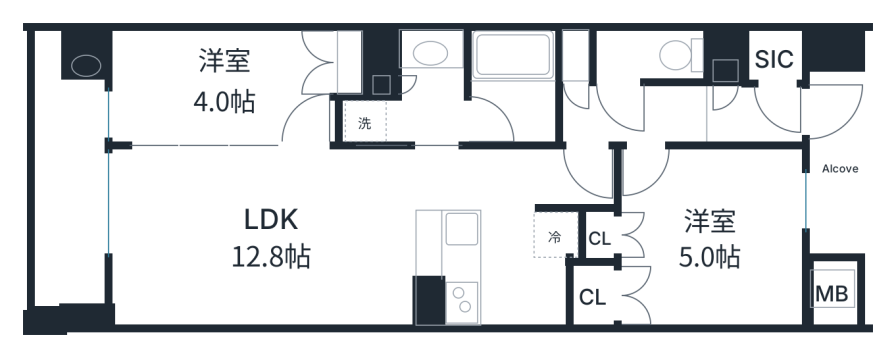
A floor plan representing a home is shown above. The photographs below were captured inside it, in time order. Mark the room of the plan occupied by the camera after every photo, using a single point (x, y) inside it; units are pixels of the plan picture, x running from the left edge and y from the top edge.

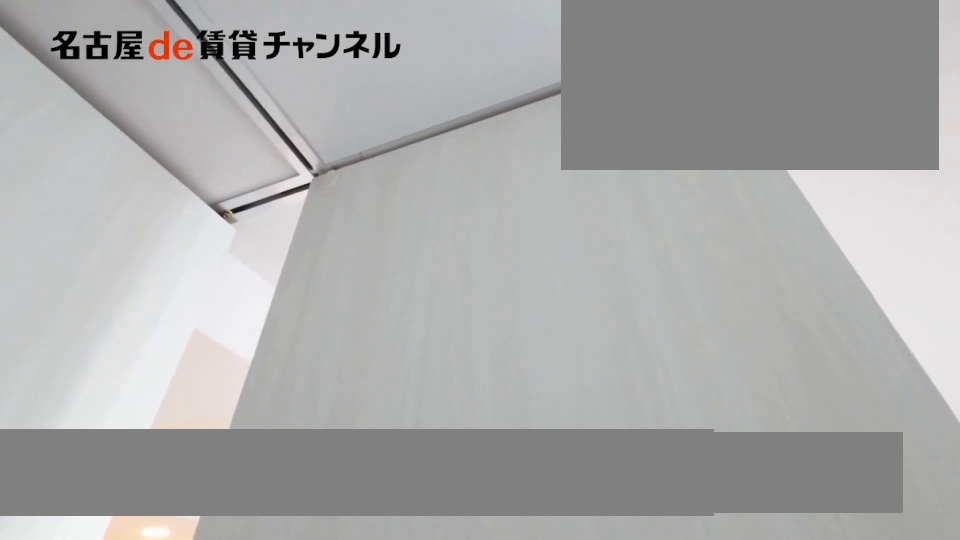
(219, 90)
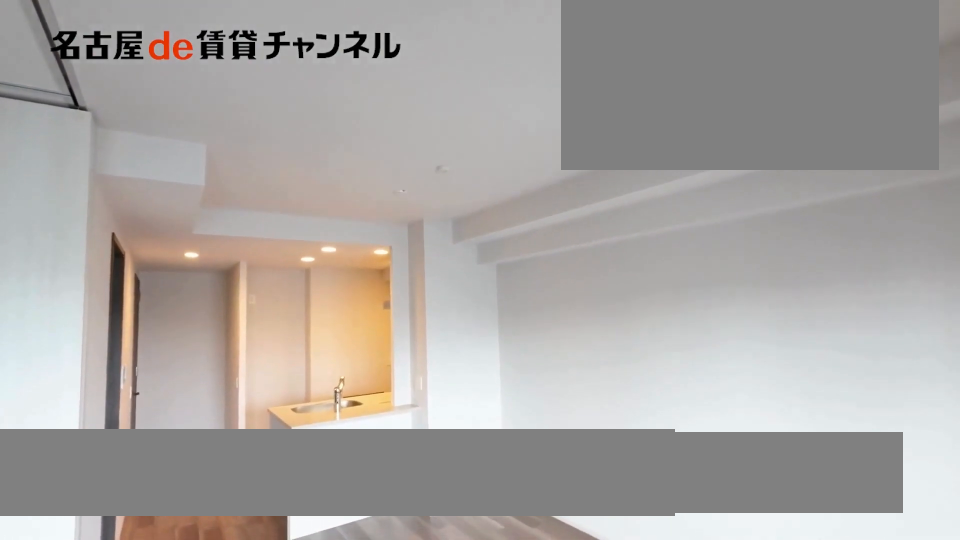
(258, 234)
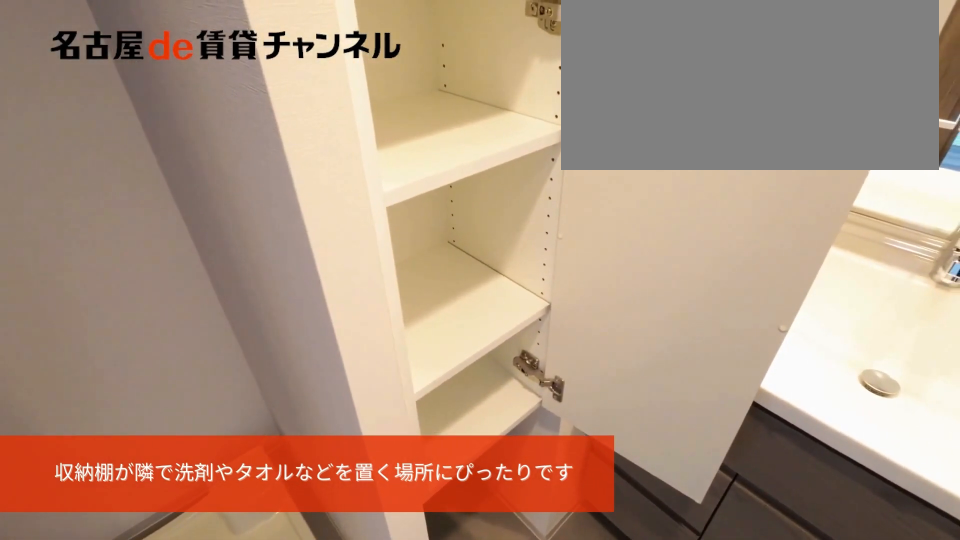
(406, 94)
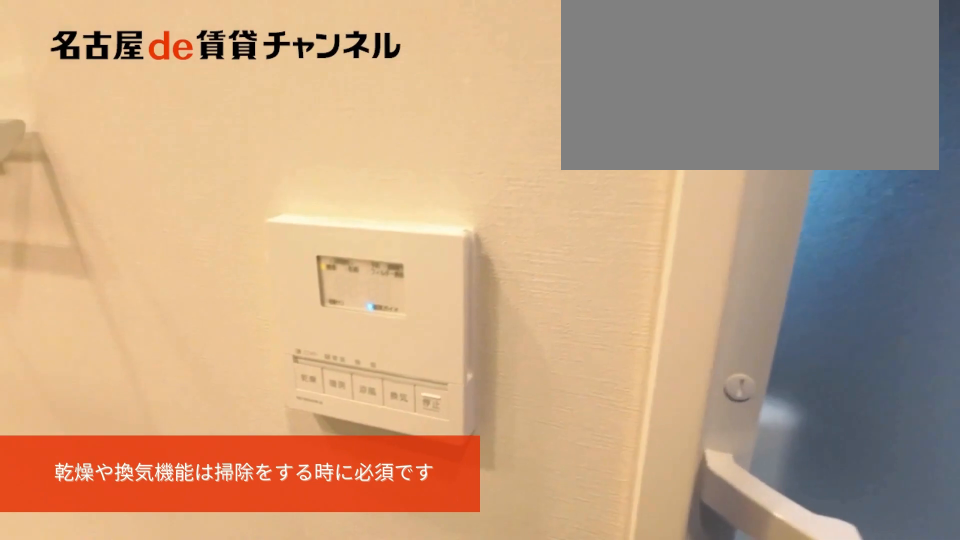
(406, 94)
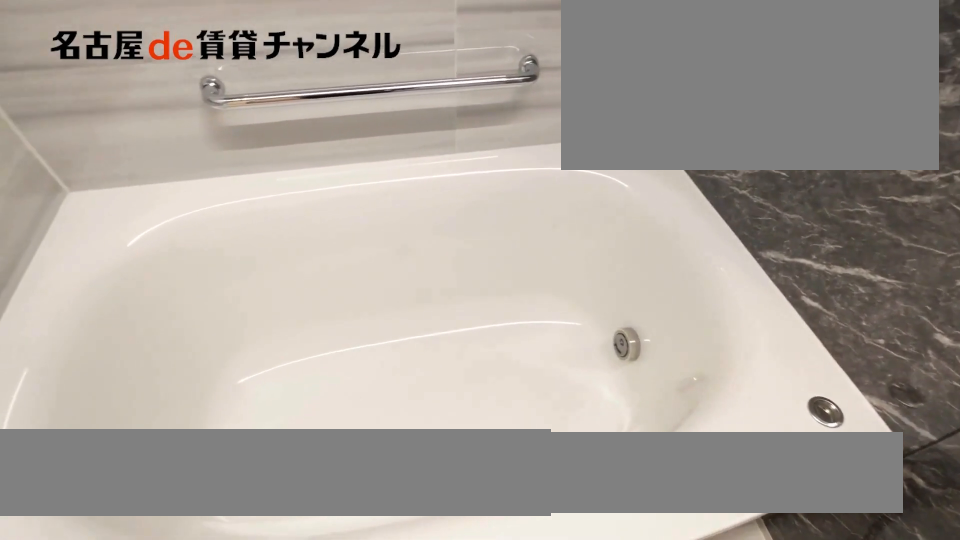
(511, 89)
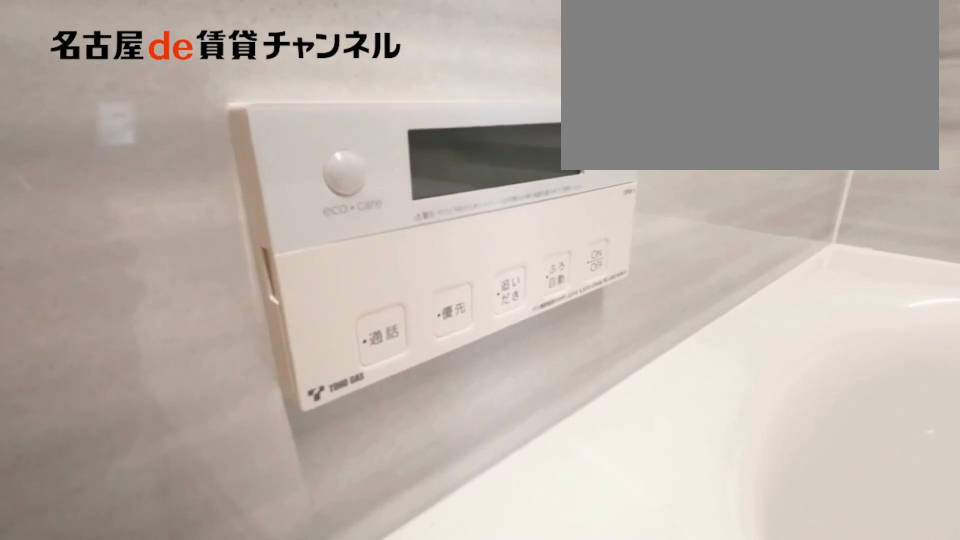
(511, 89)
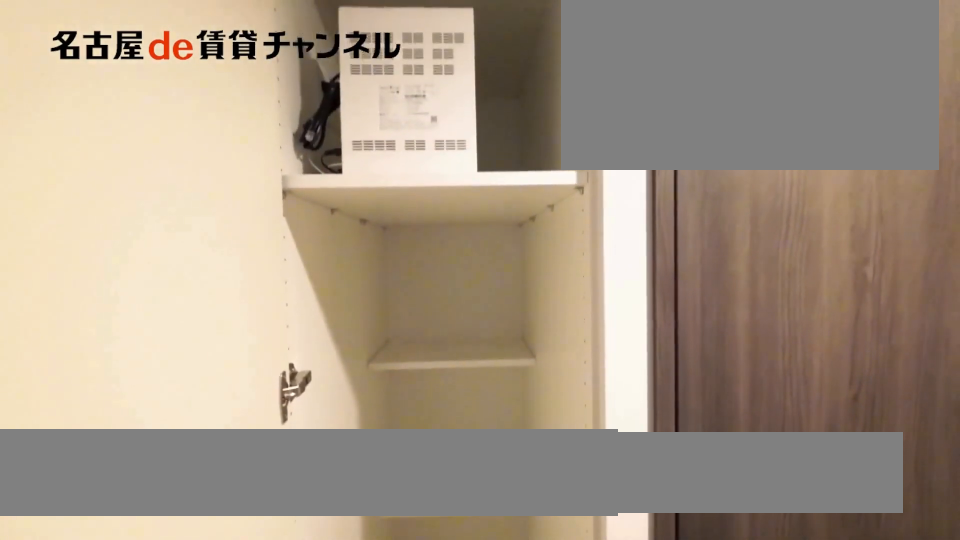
(575, 58)
